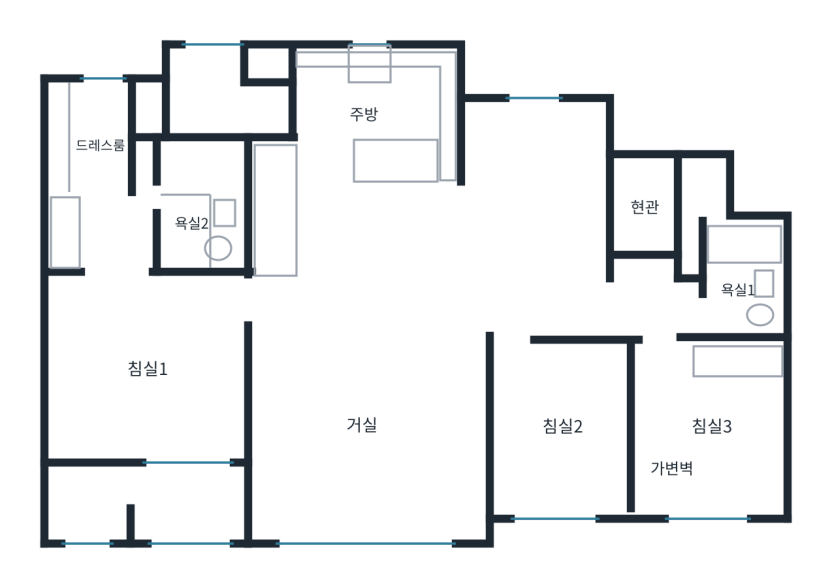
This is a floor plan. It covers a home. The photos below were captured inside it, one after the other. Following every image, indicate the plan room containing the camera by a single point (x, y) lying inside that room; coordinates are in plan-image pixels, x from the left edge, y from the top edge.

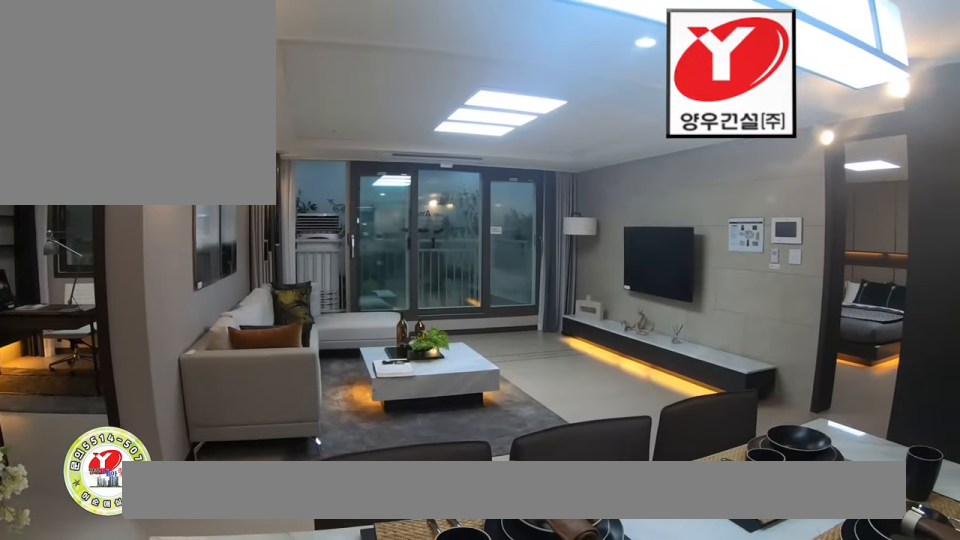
(447, 259)
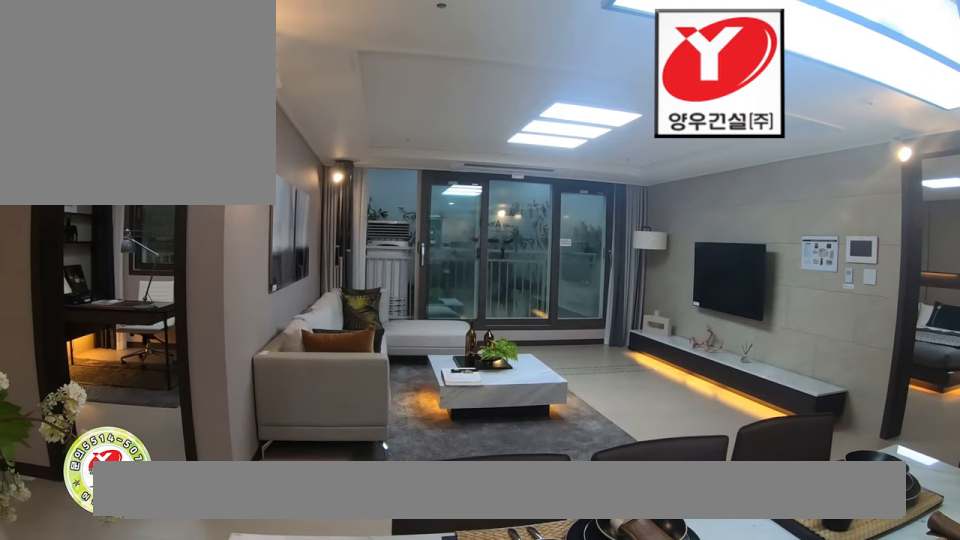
(443, 259)
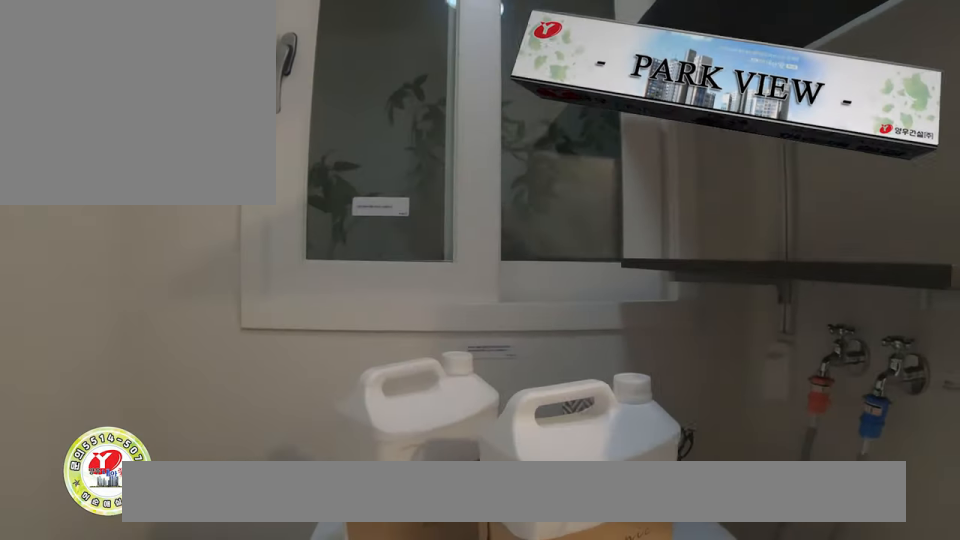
(245, 106)
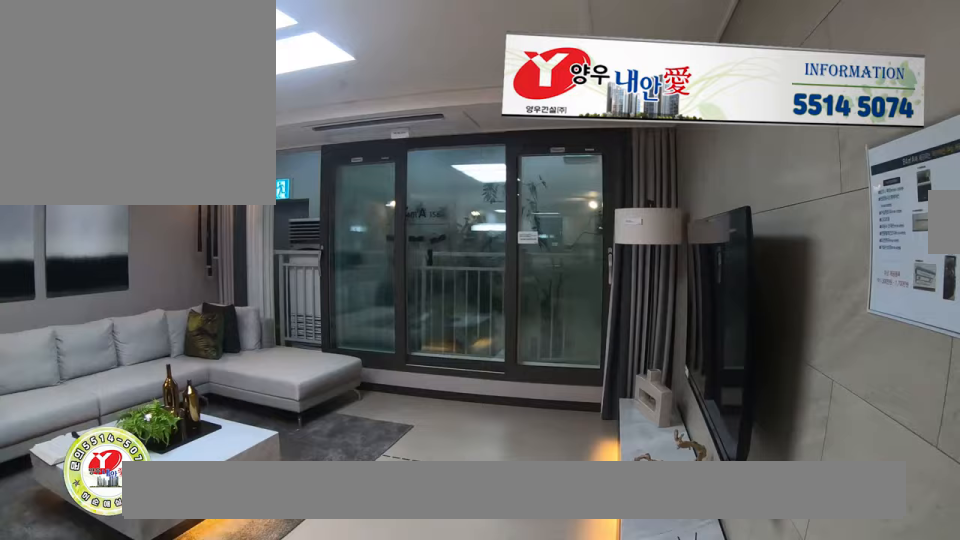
(364, 451)
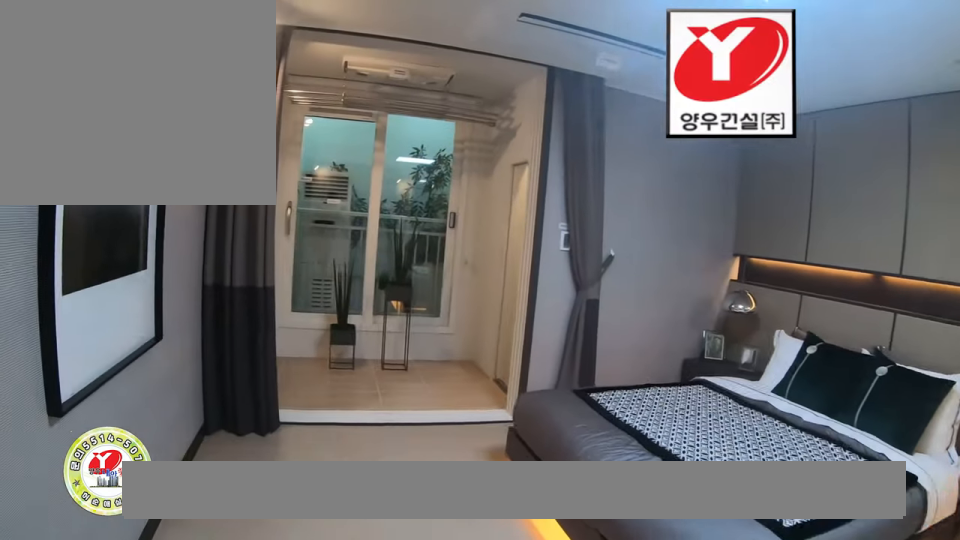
(148, 395)
